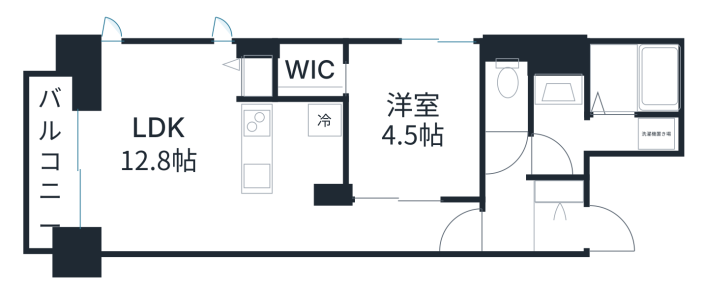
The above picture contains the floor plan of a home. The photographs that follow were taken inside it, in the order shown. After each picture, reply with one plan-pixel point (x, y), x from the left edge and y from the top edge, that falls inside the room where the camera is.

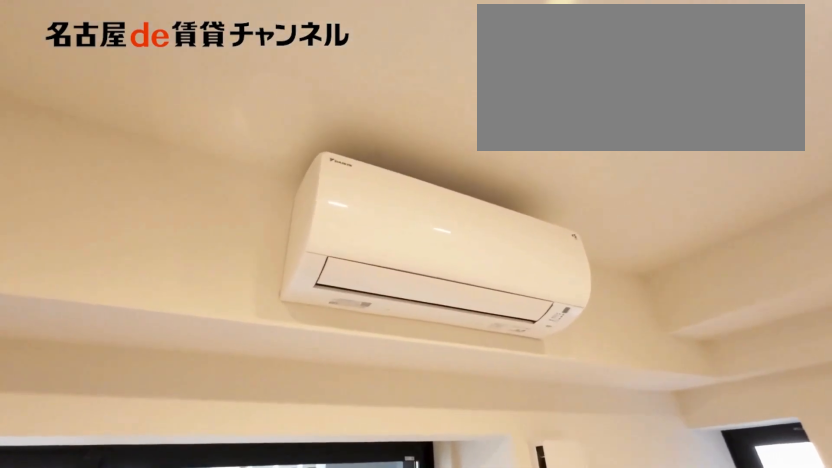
(158, 147)
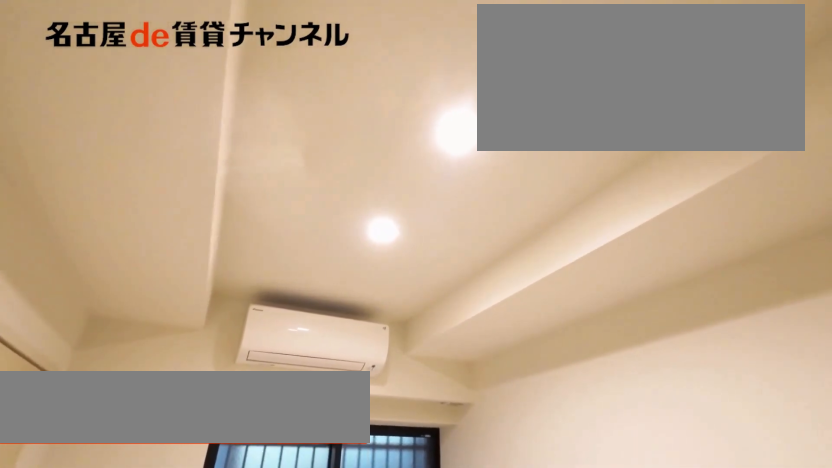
(413, 121)
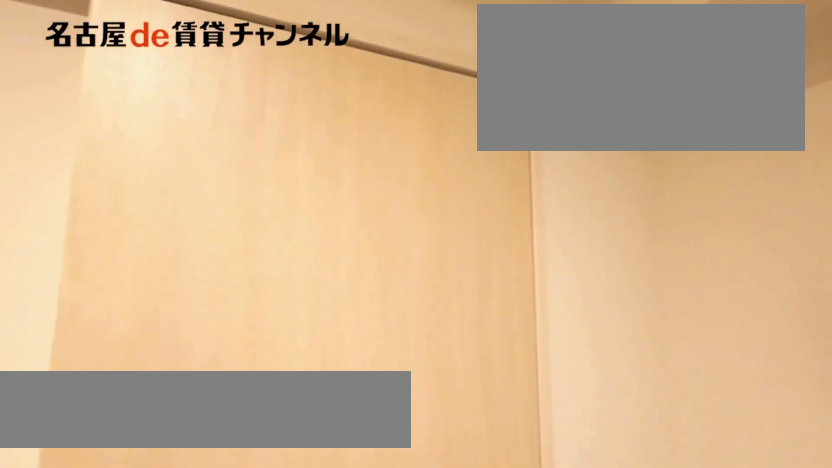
(413, 121)
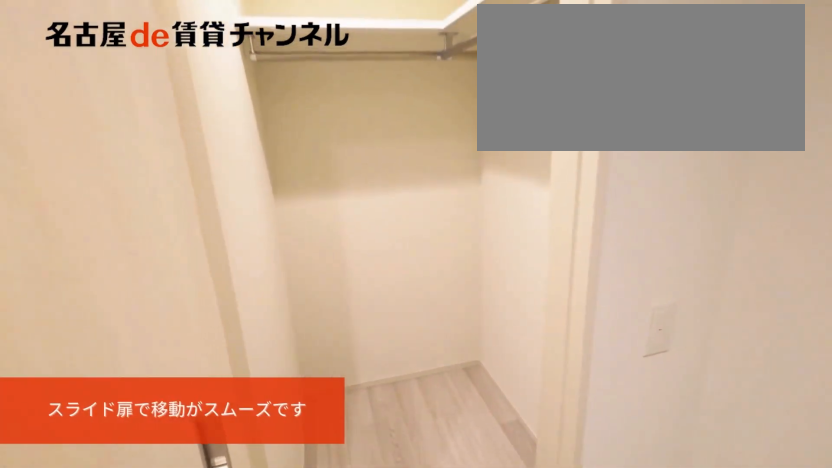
(310, 69)
